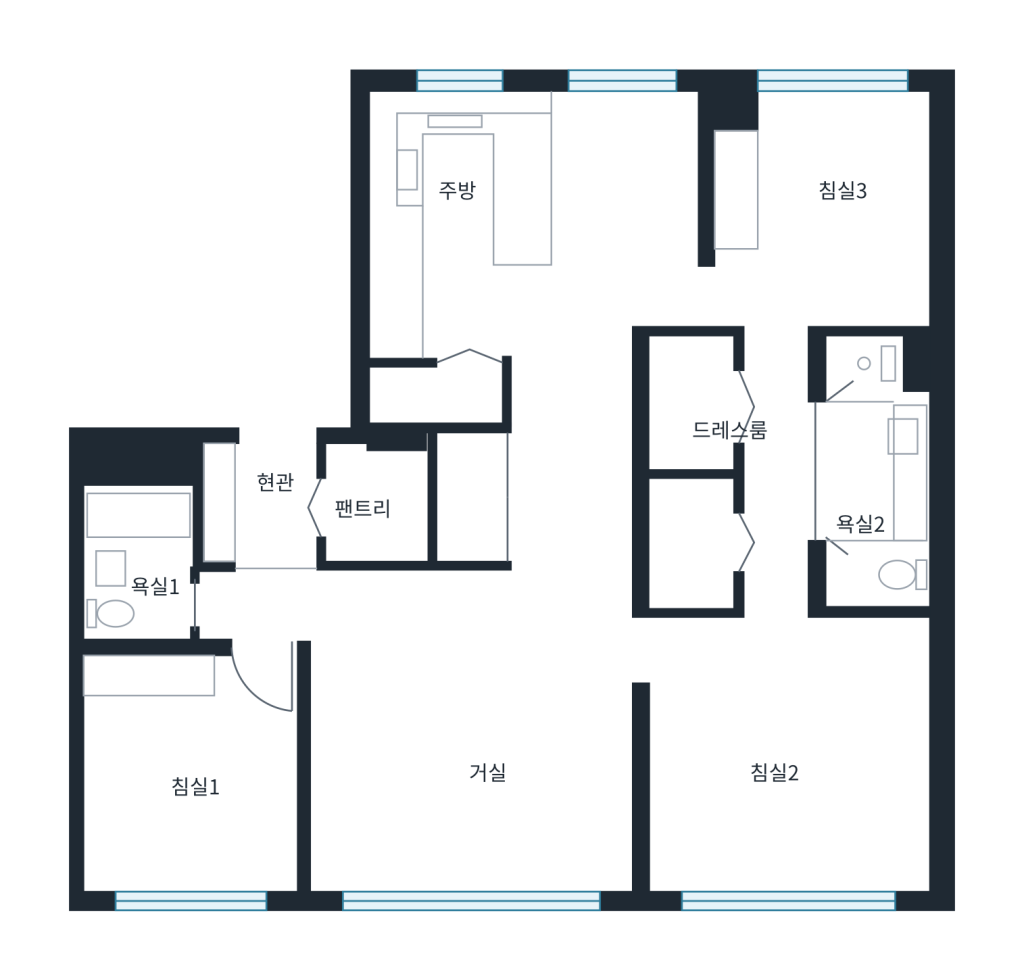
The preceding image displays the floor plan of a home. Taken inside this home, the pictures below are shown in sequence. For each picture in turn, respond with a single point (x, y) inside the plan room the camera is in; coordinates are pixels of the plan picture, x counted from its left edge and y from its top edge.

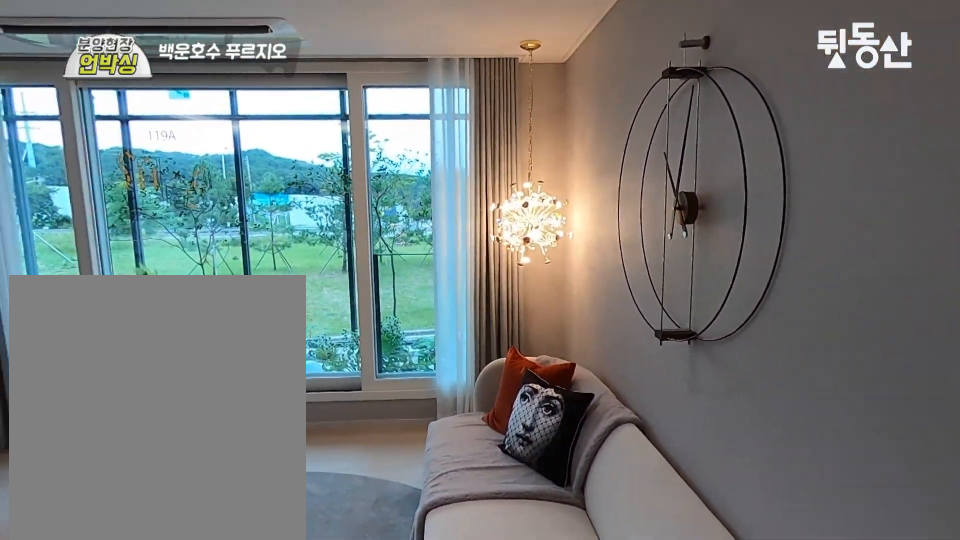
(492, 800)
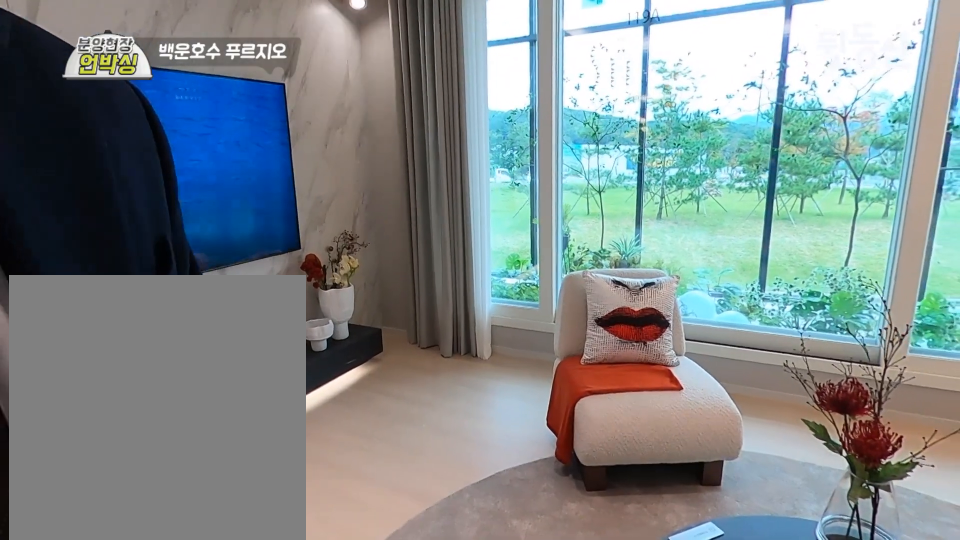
(492, 798)
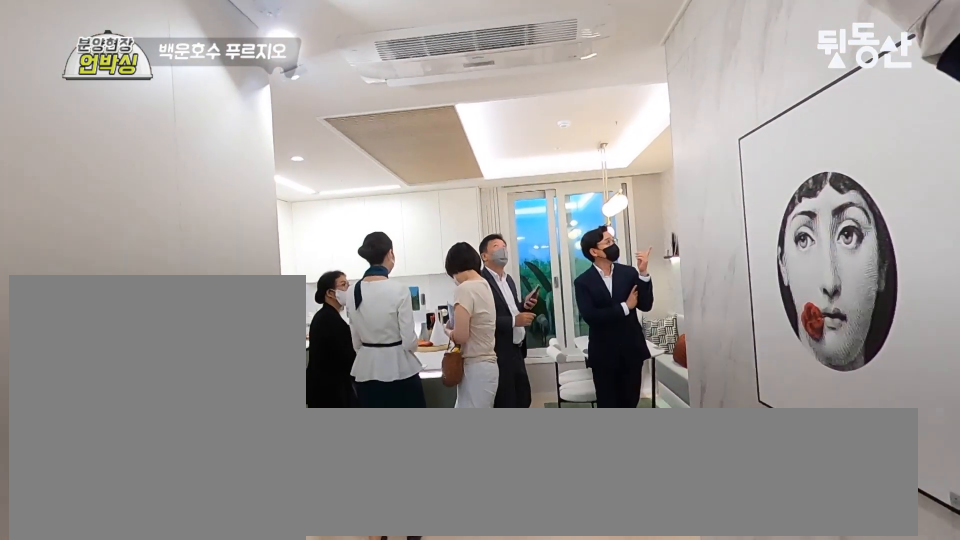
(573, 518)
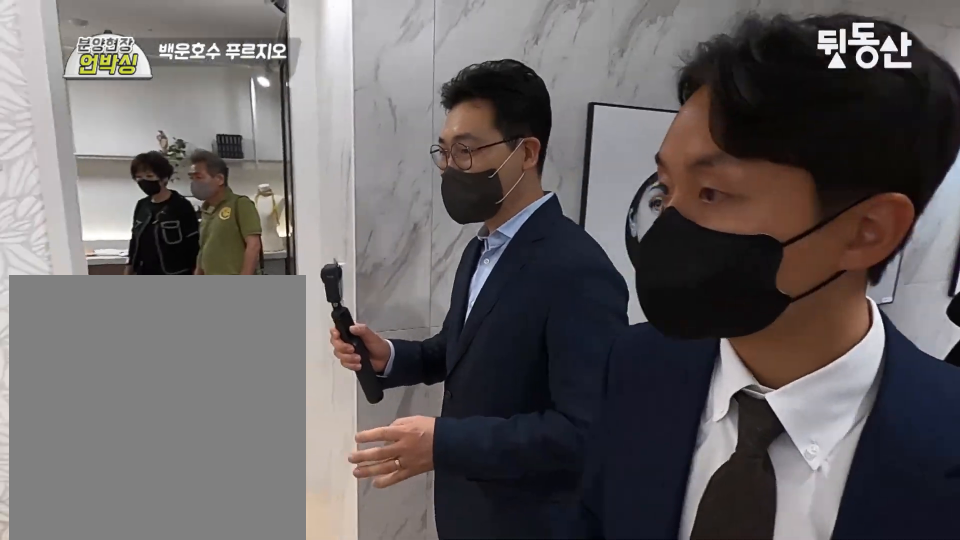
(620, 244)
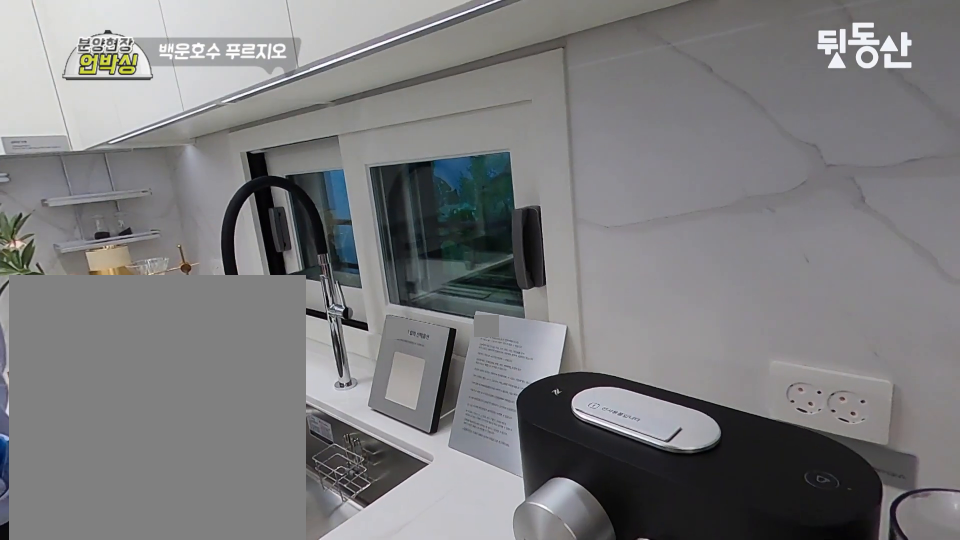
(621, 247)
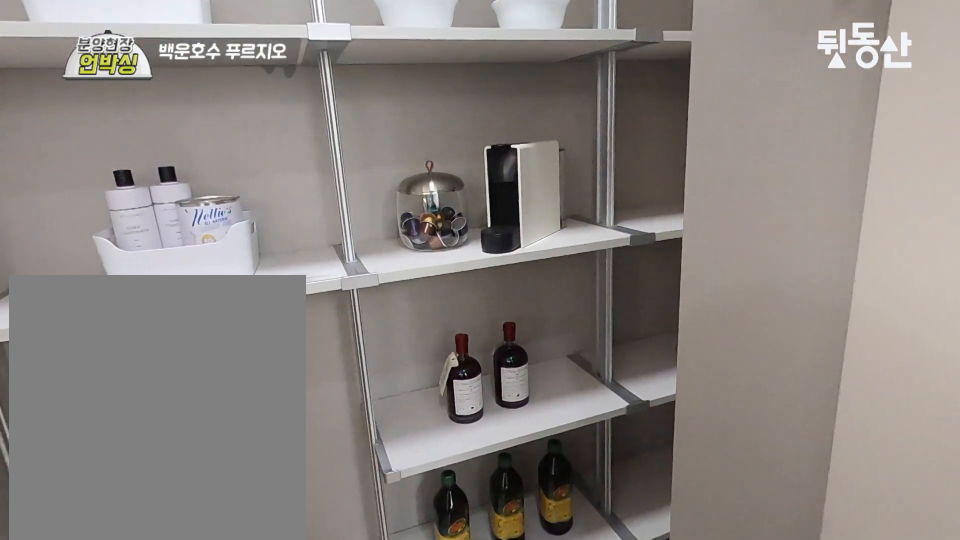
(472, 372)
